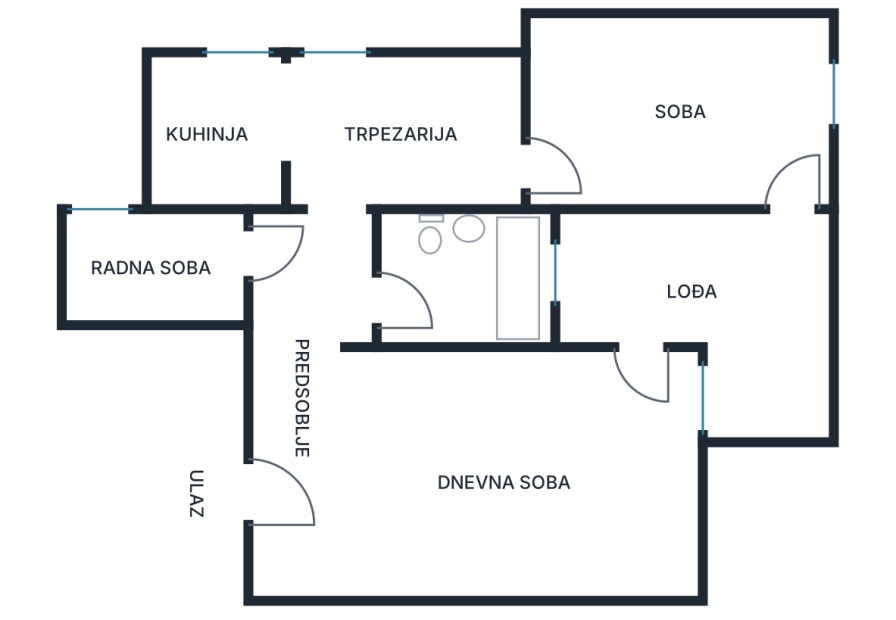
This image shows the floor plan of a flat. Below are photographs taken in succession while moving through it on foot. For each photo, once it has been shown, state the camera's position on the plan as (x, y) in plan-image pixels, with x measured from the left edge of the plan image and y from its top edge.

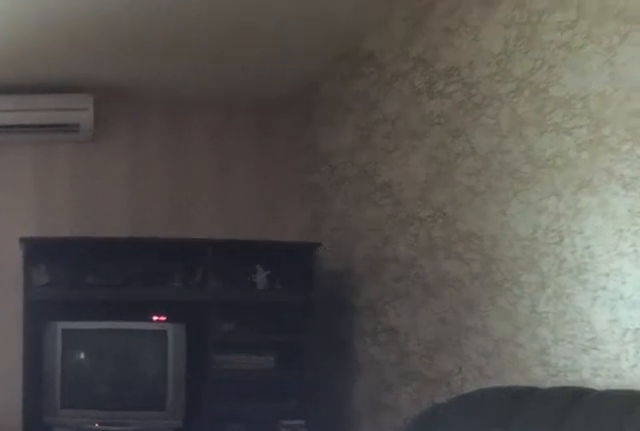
(425, 485)
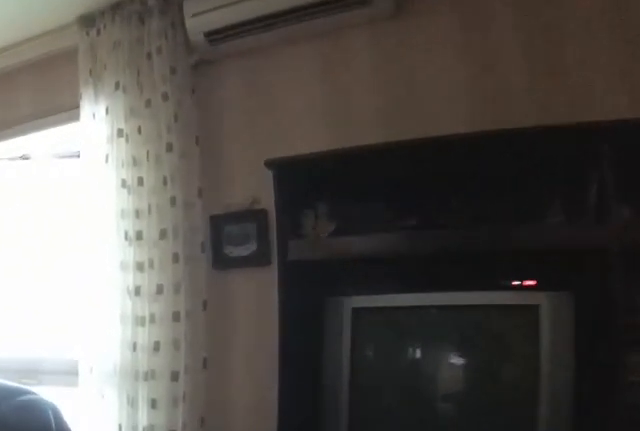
(485, 500)
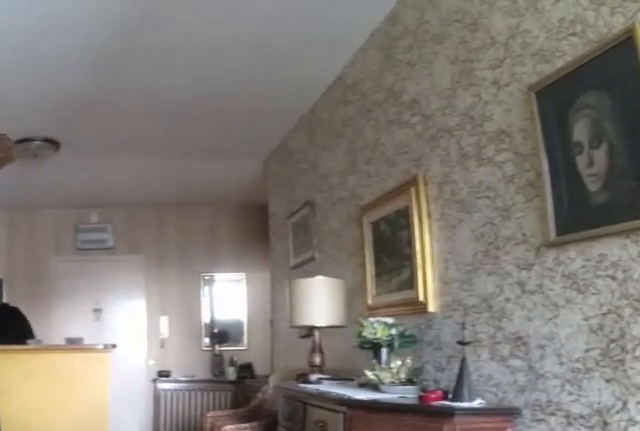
(655, 456)
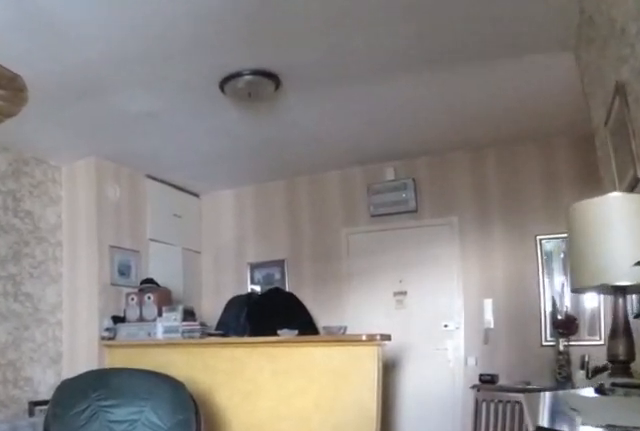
(630, 420)
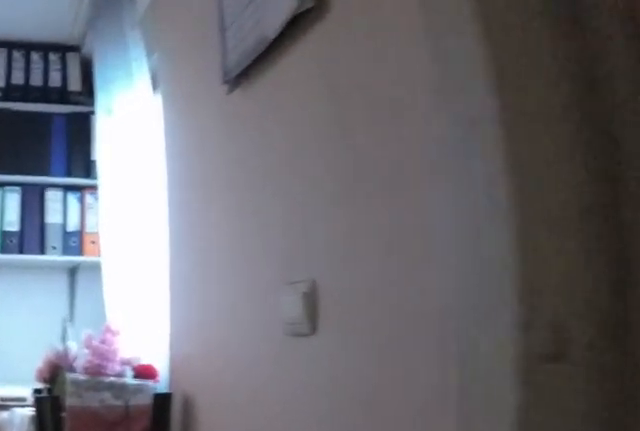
(264, 256)
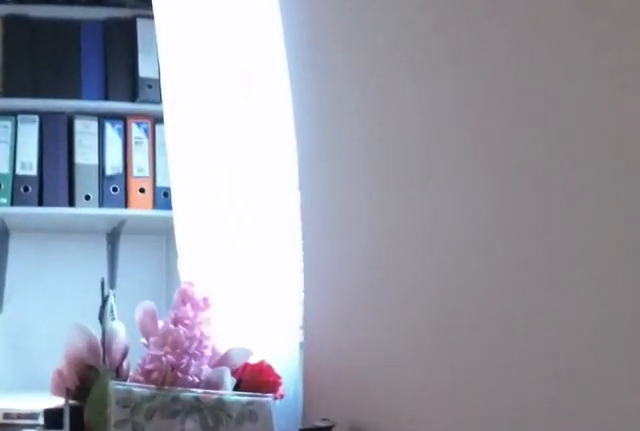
(215, 254)
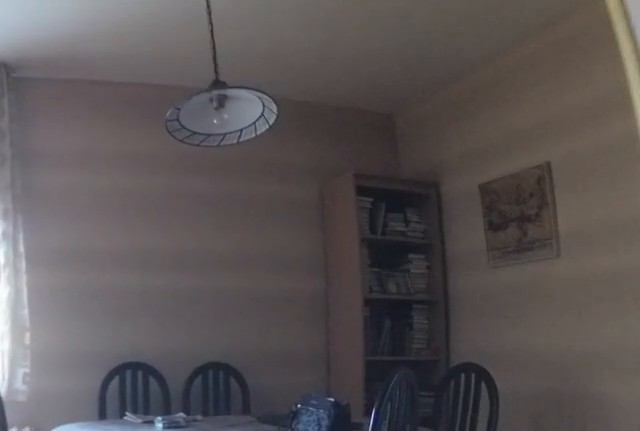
(321, 252)
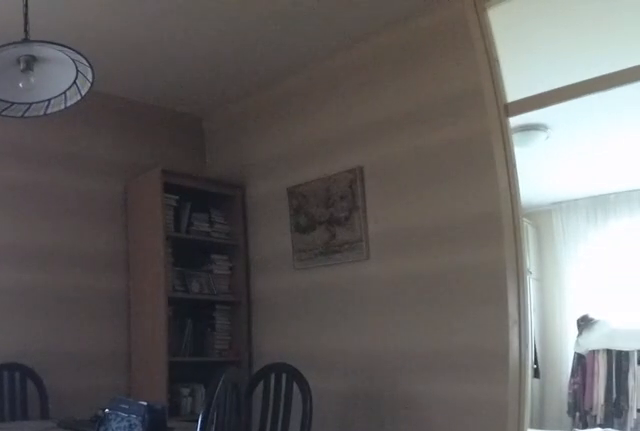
(311, 215)
